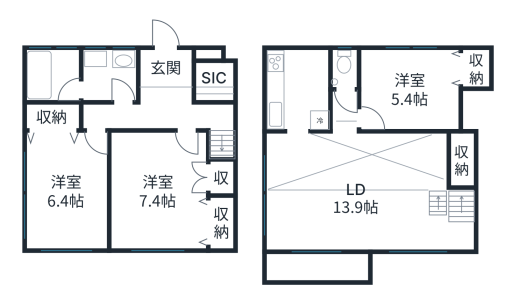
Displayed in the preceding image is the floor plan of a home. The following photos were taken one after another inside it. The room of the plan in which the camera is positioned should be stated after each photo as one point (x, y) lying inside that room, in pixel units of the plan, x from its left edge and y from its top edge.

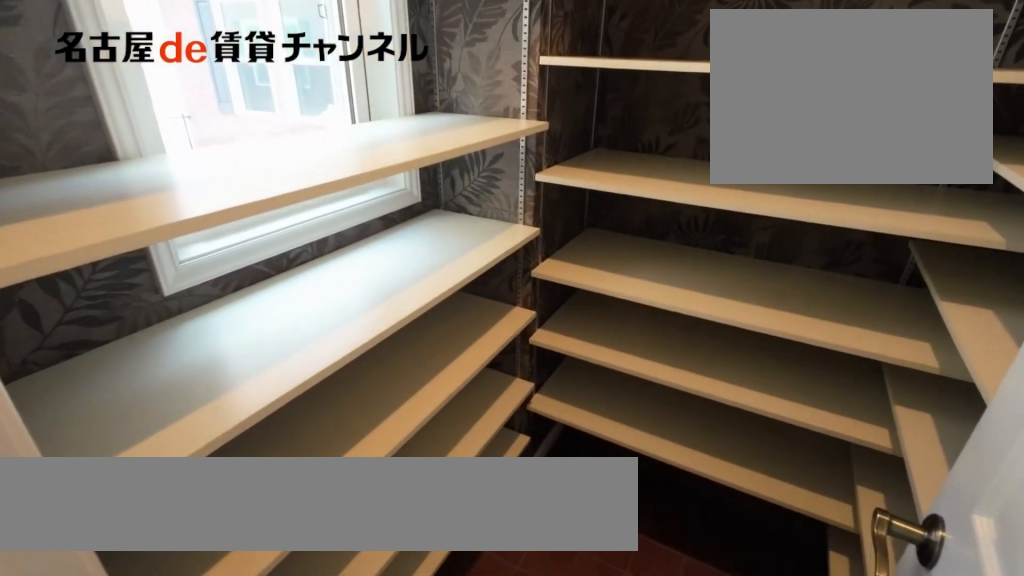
(215, 81)
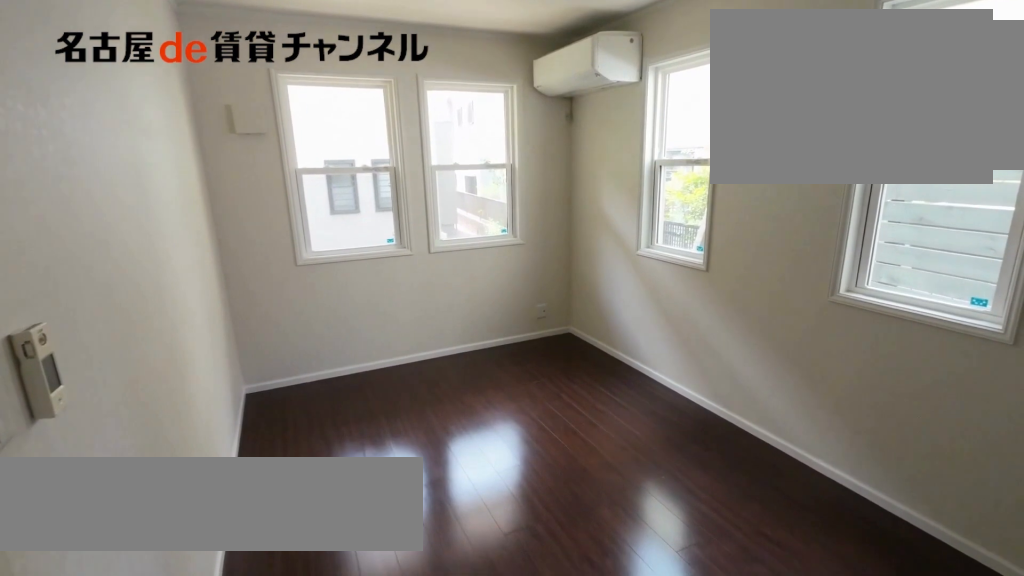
(67, 182)
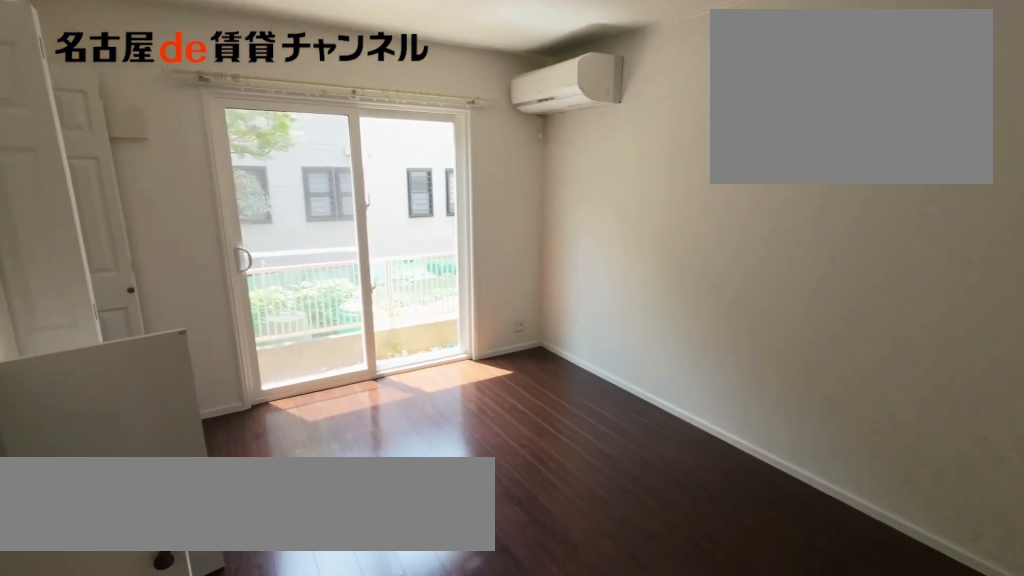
(168, 194)
